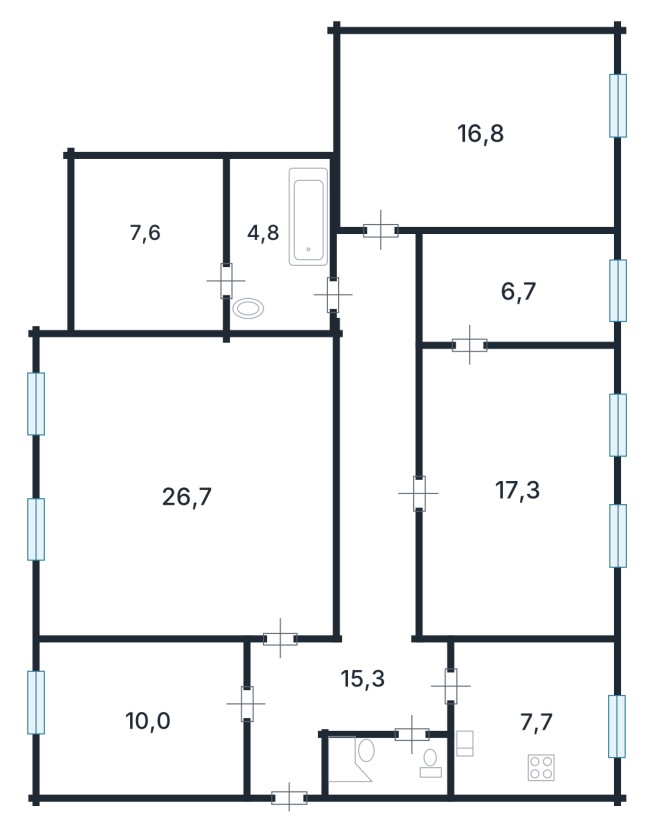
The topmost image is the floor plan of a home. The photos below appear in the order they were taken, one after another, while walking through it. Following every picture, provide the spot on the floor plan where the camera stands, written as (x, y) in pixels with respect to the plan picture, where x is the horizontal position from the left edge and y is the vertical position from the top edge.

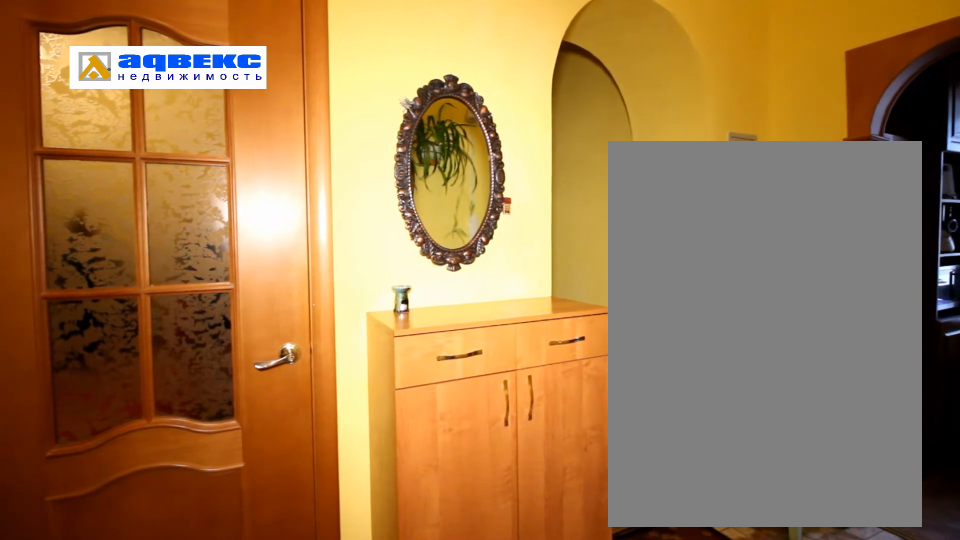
(413, 726)
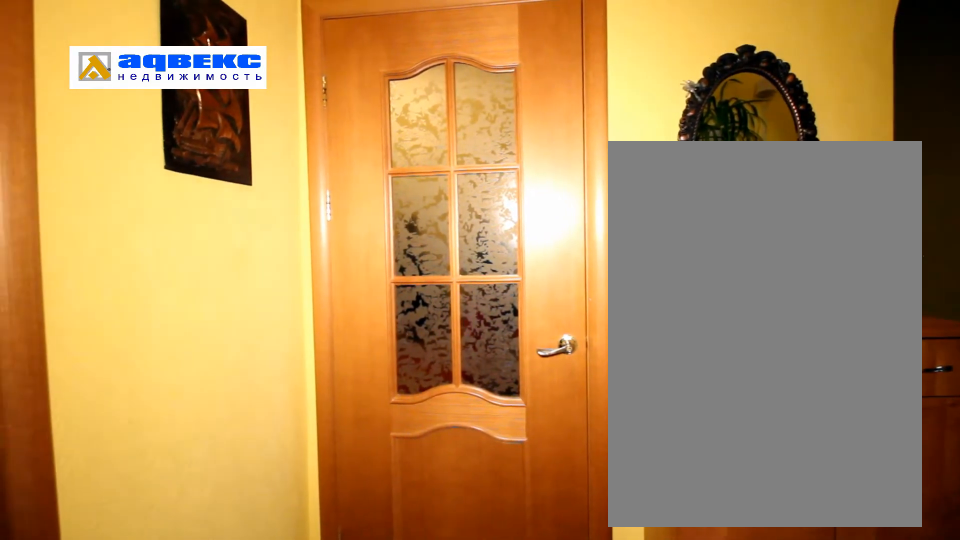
(413, 727)
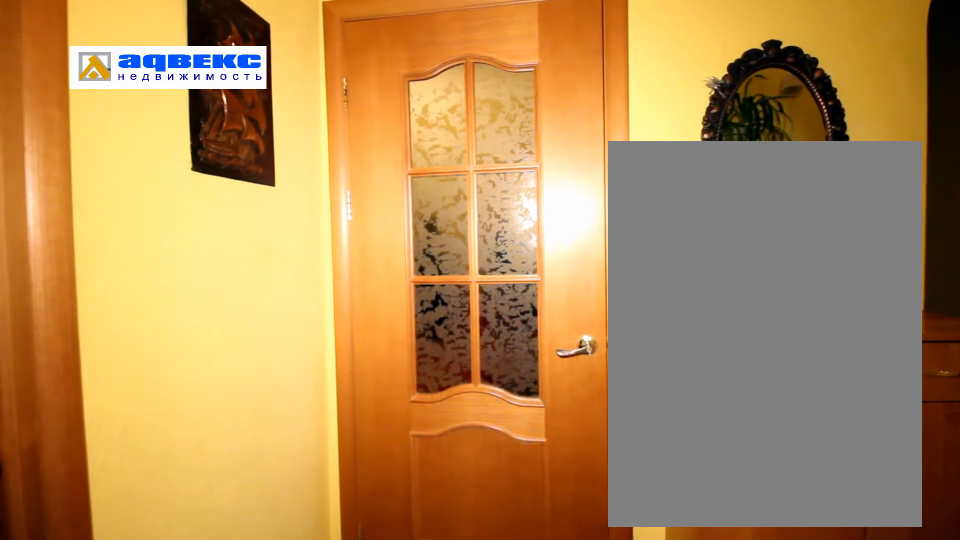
(413, 727)
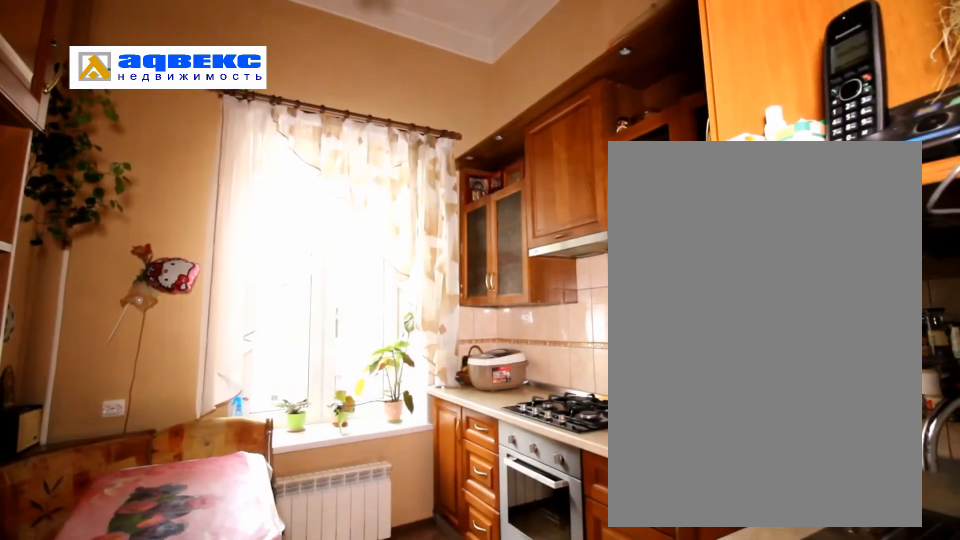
(546, 758)
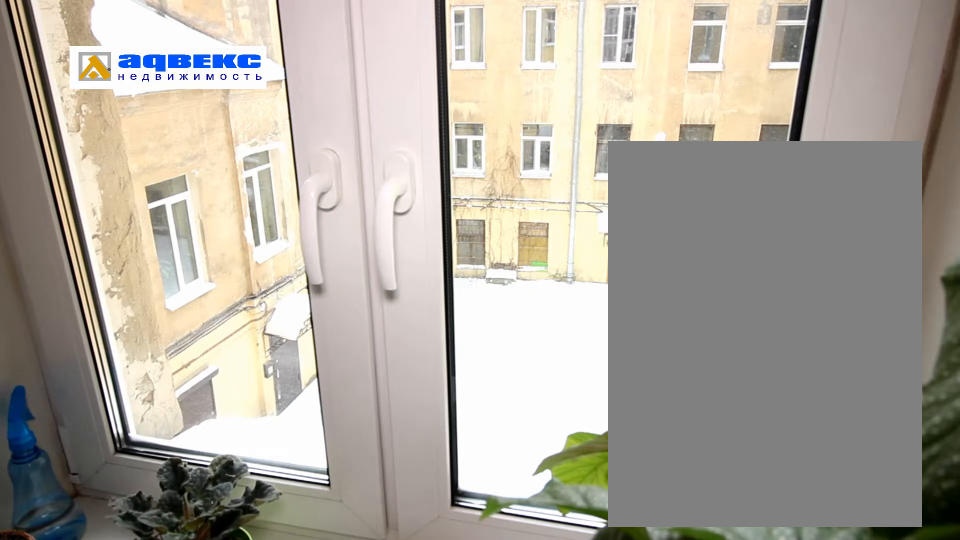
(546, 758)
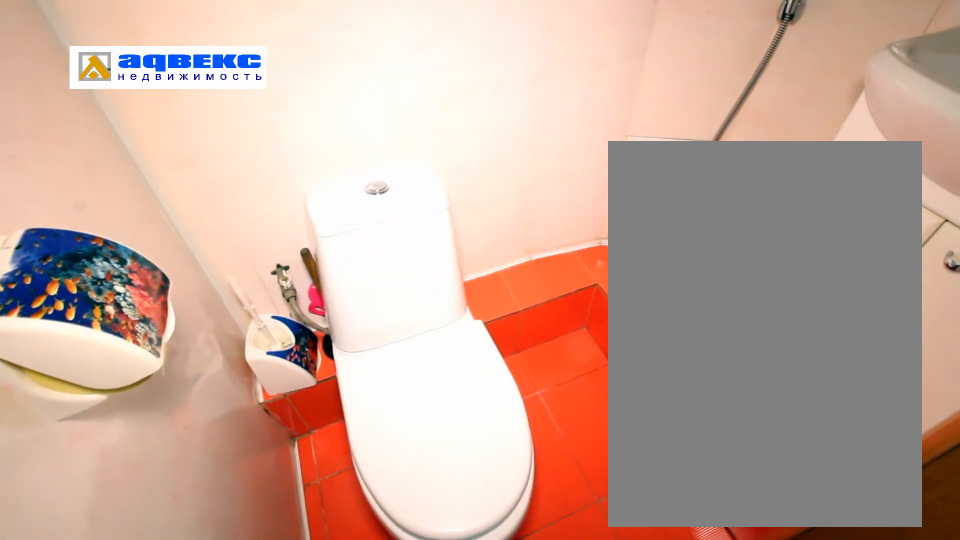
(383, 793)
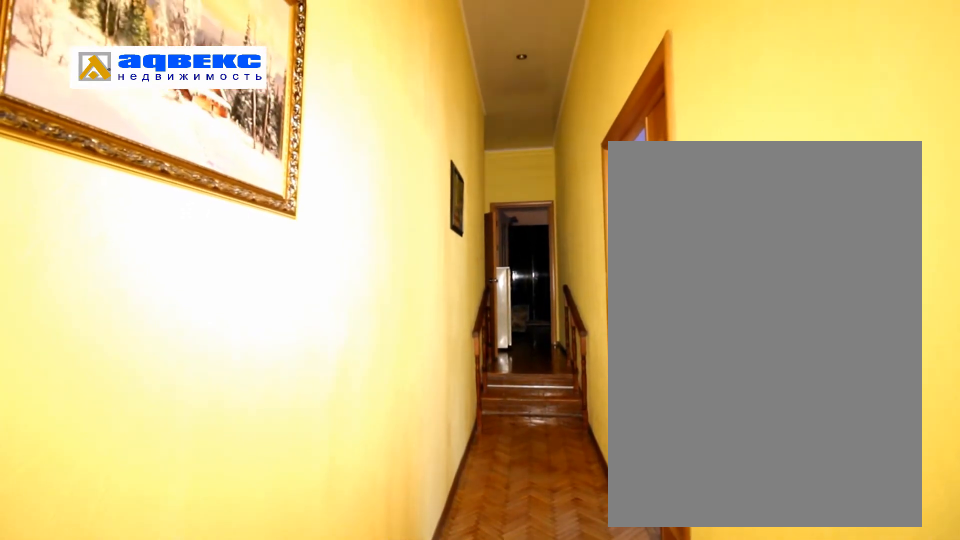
(377, 463)
